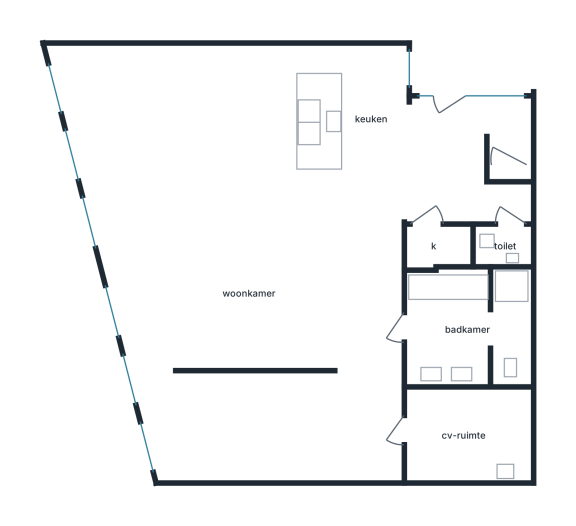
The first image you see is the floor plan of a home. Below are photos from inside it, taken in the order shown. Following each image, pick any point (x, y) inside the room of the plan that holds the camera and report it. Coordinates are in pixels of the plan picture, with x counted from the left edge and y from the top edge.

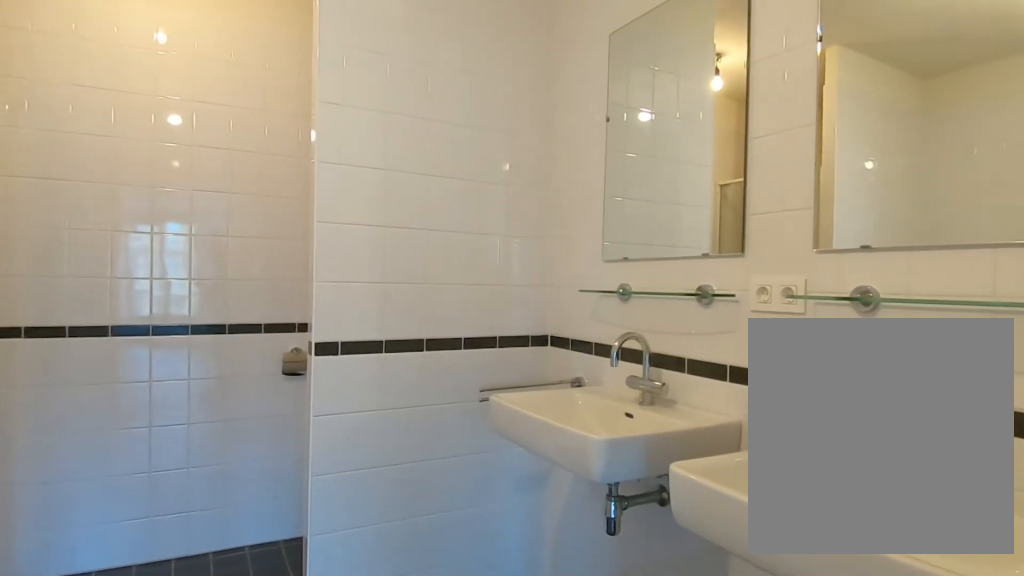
(468, 333)
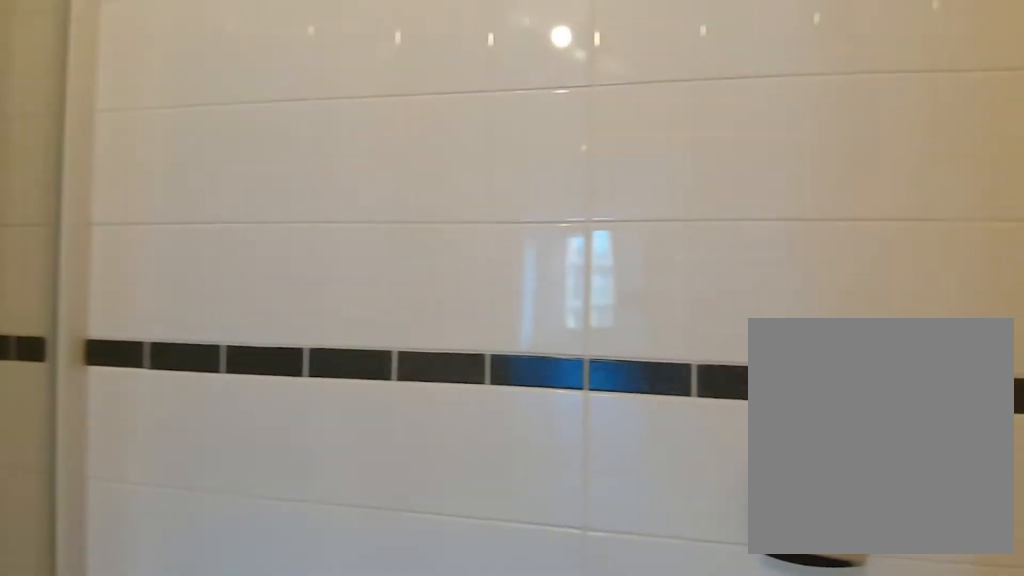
(468, 333)
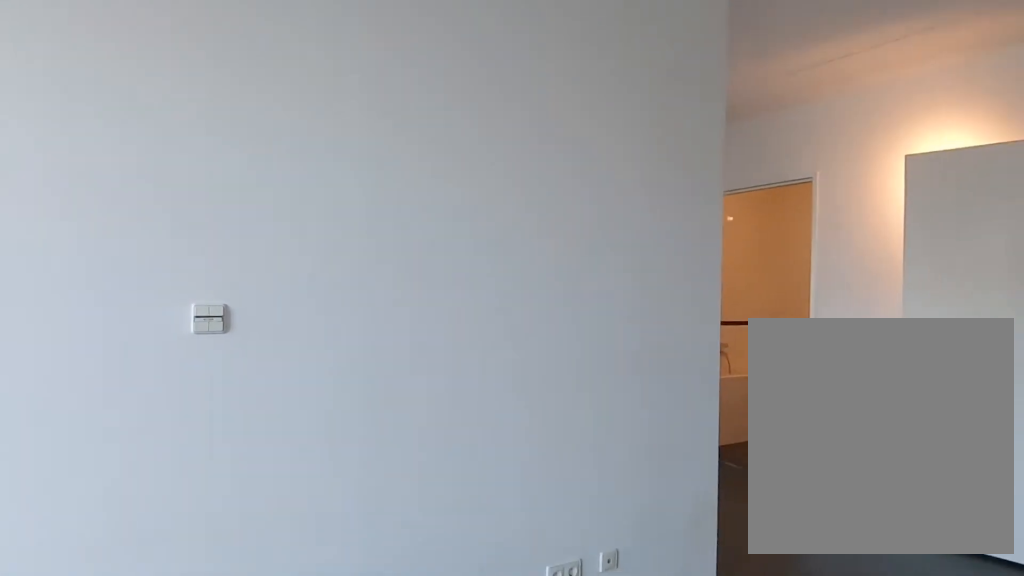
(263, 370)
